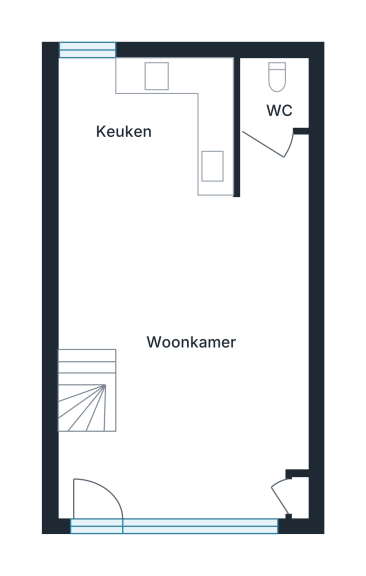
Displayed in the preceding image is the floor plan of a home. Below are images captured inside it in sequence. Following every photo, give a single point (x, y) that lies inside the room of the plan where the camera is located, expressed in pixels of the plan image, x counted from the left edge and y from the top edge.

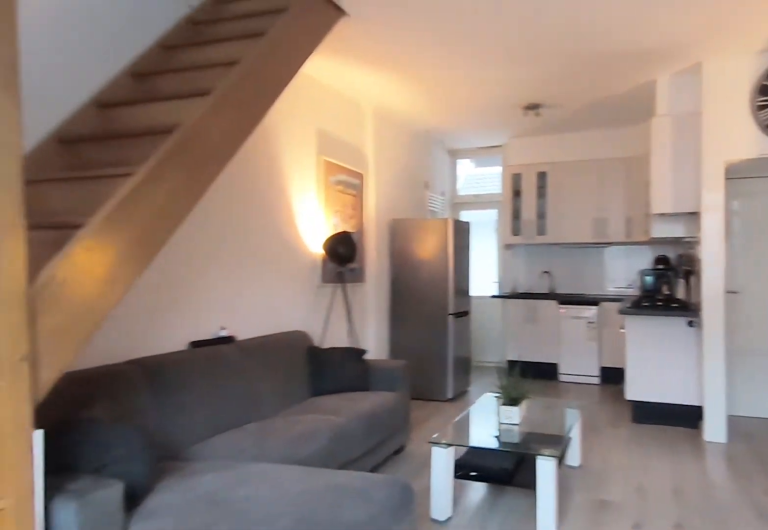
(140, 361)
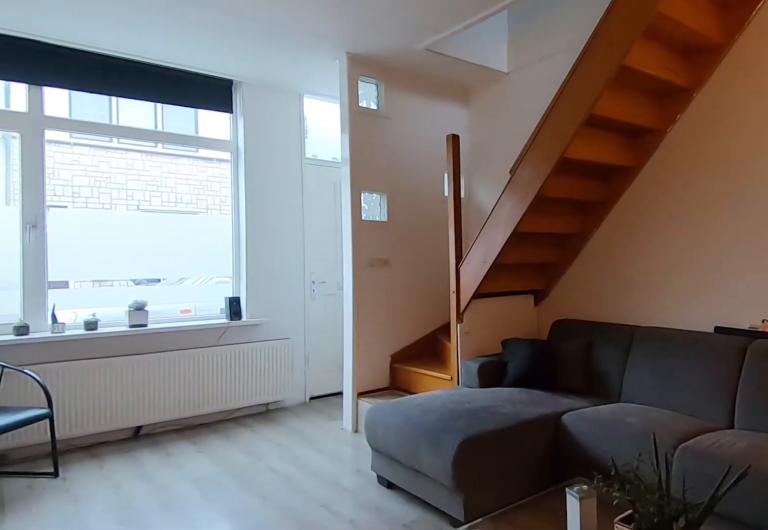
(140, 361)
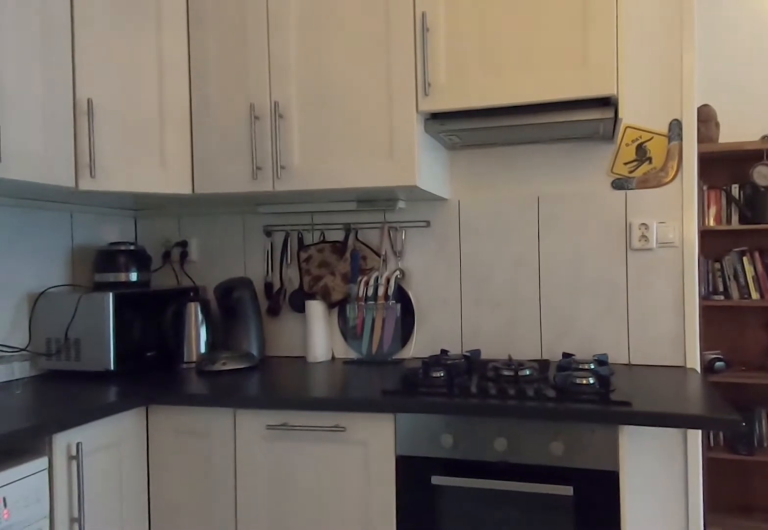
(143, 126)
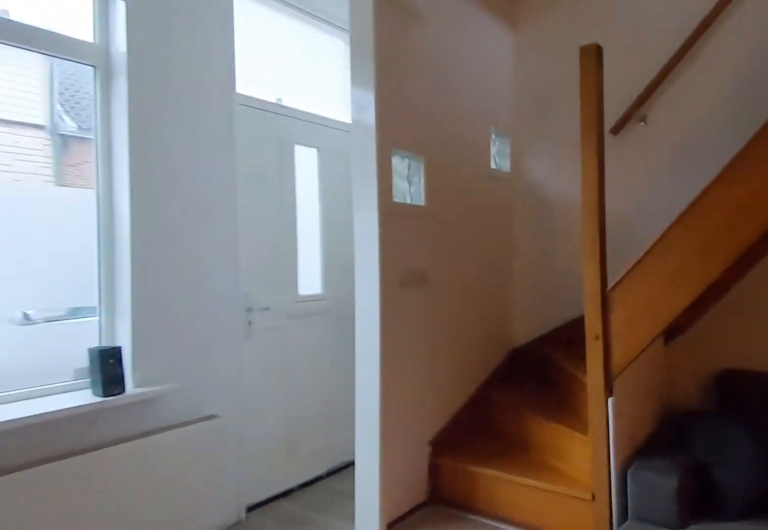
(139, 361)
